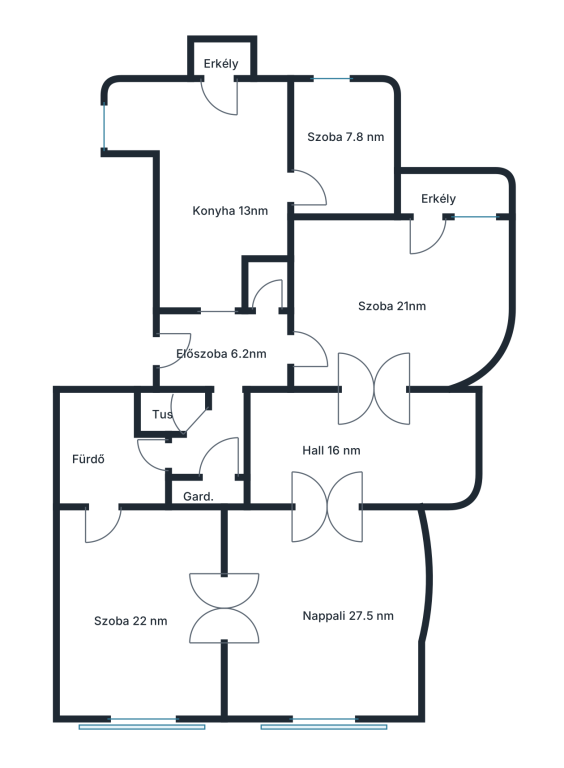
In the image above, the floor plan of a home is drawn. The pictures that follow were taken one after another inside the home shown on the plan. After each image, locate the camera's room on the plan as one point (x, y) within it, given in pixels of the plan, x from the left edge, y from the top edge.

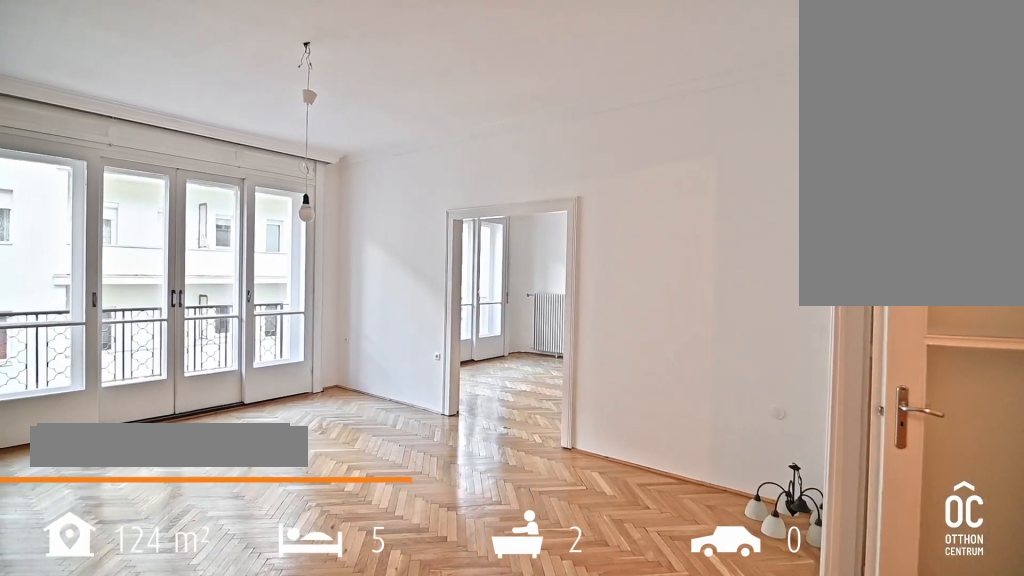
(323, 610)
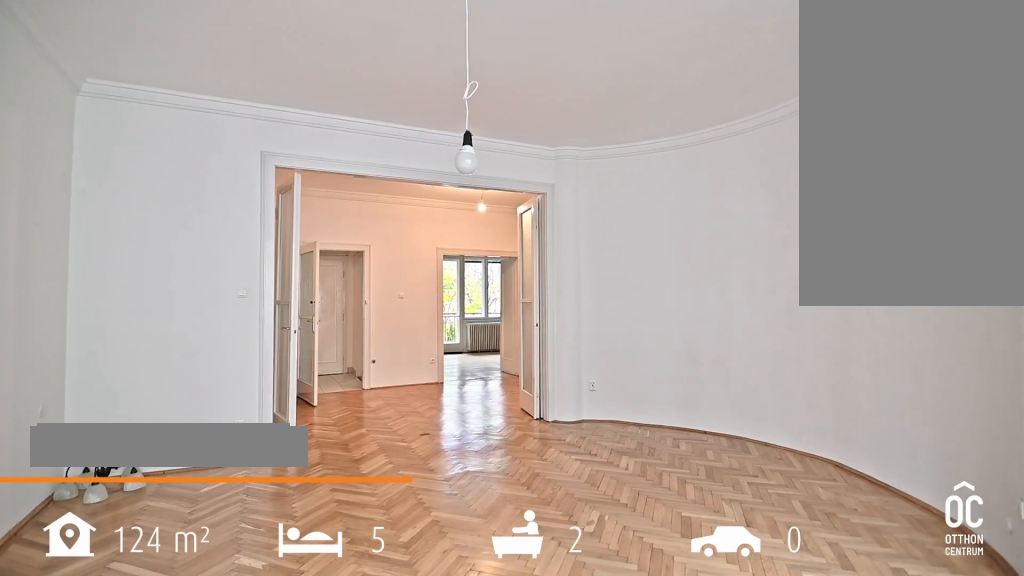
(323, 610)
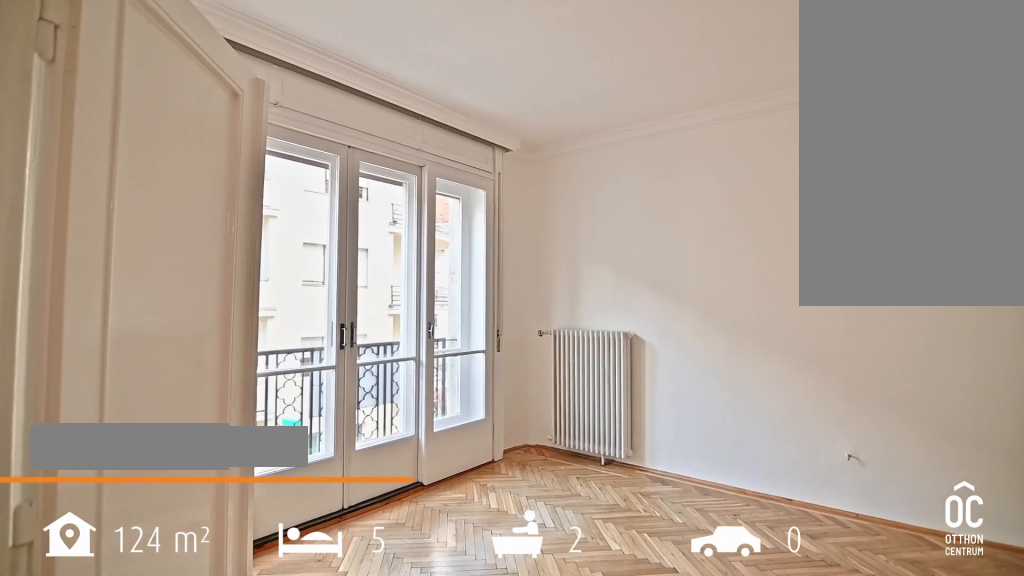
(138, 610)
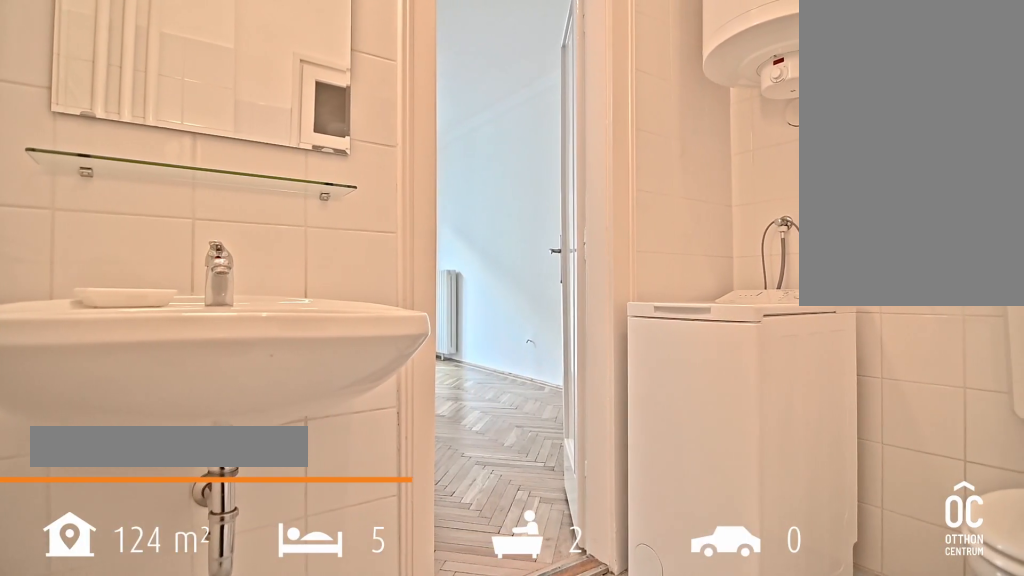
(106, 455)
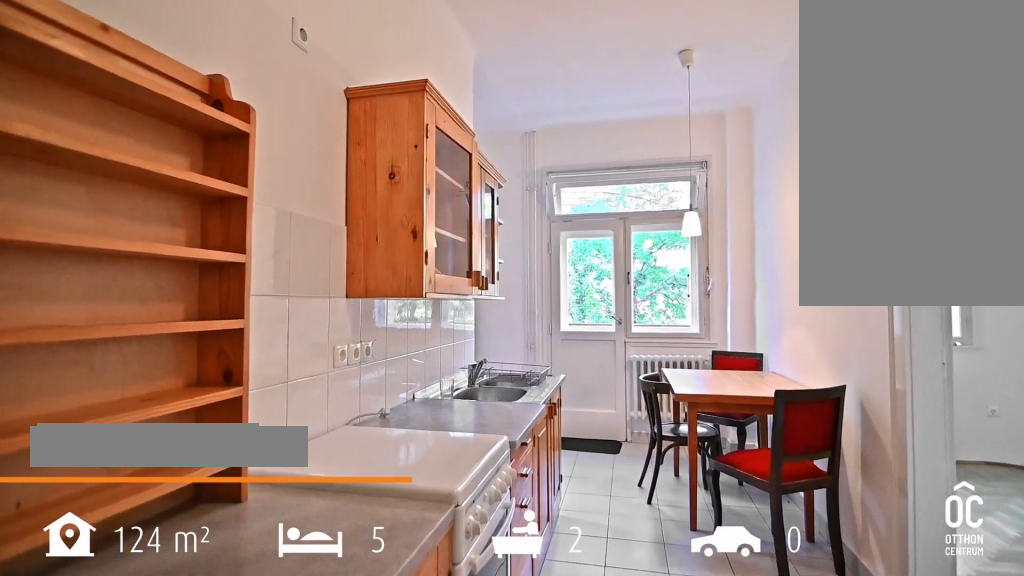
(228, 202)
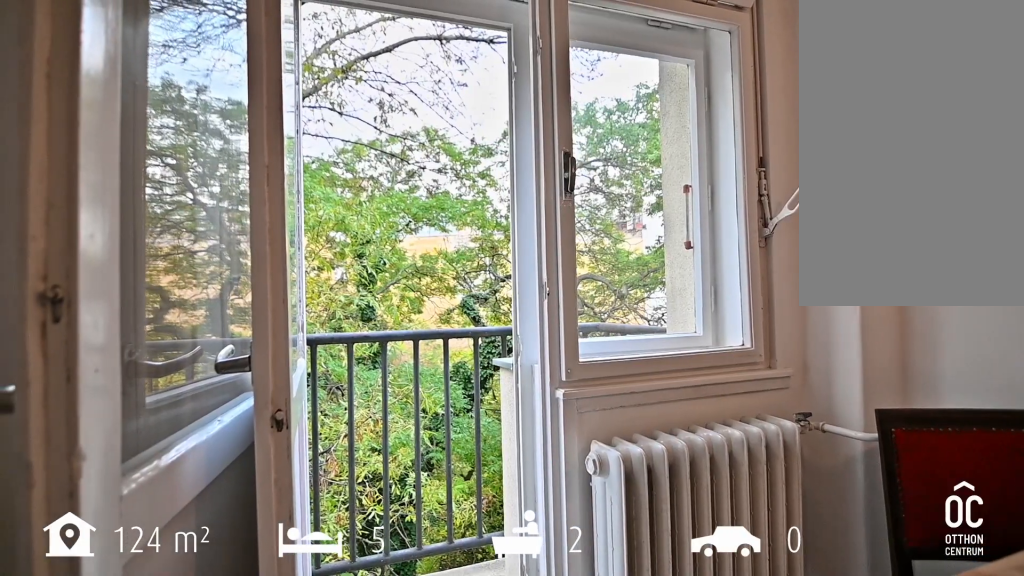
(228, 202)
